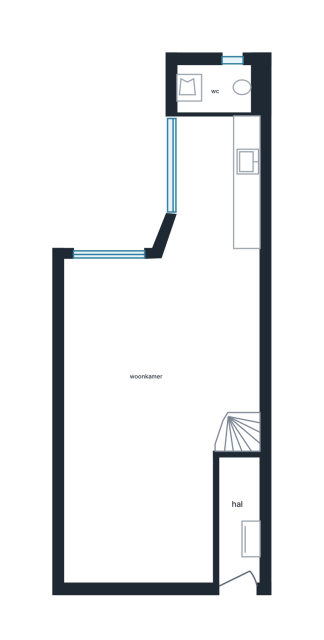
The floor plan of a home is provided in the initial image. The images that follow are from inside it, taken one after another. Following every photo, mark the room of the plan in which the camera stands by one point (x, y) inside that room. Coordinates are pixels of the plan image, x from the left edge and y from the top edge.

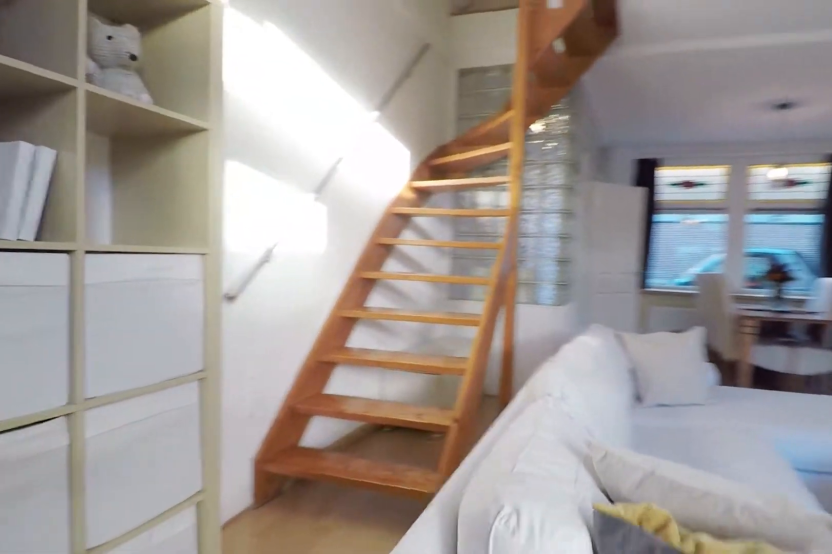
(118, 320)
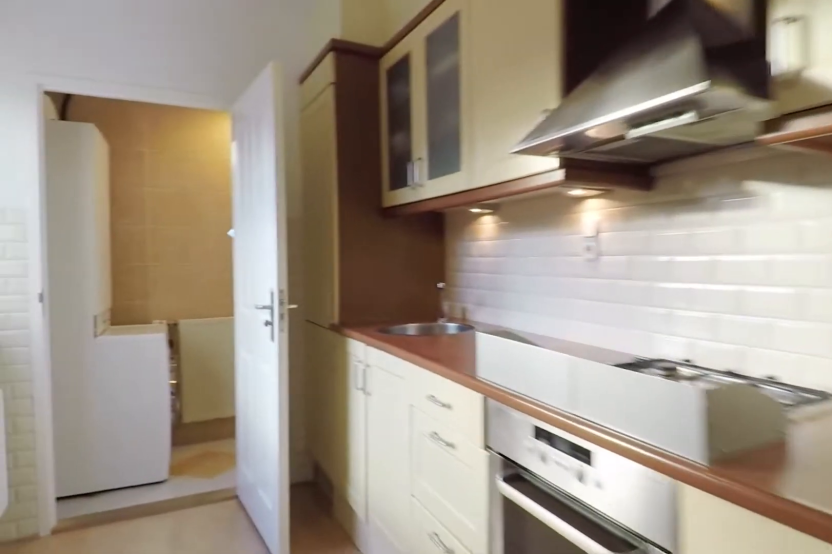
(246, 183)
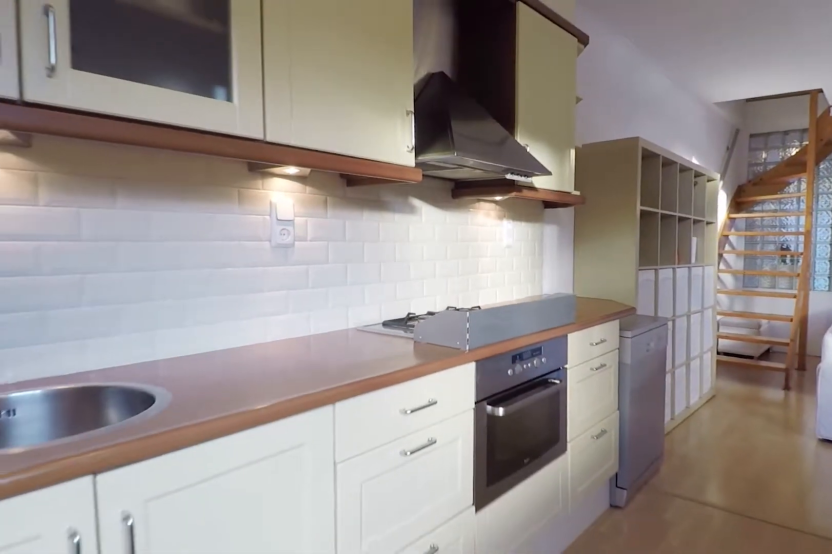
(246, 183)
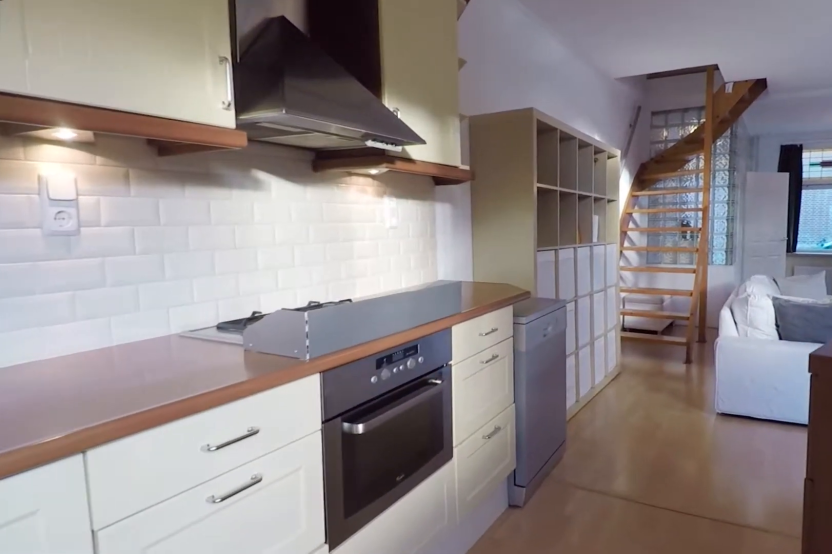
(246, 183)
